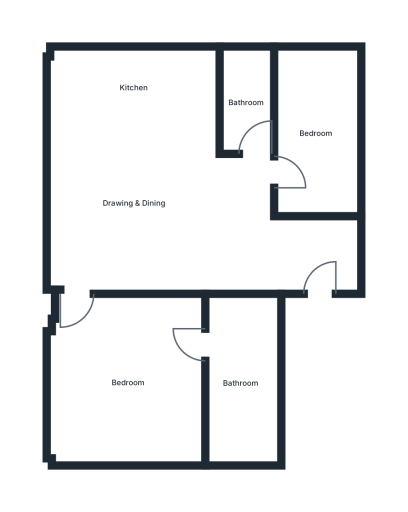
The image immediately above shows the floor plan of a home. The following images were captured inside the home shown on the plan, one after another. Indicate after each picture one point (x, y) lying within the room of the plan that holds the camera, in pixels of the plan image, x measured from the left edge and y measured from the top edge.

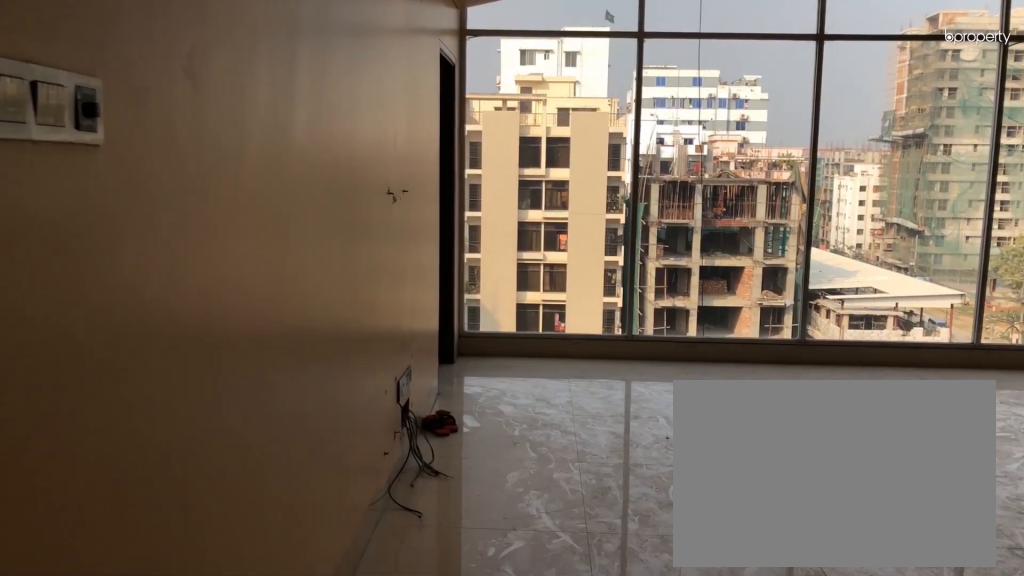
(274, 258)
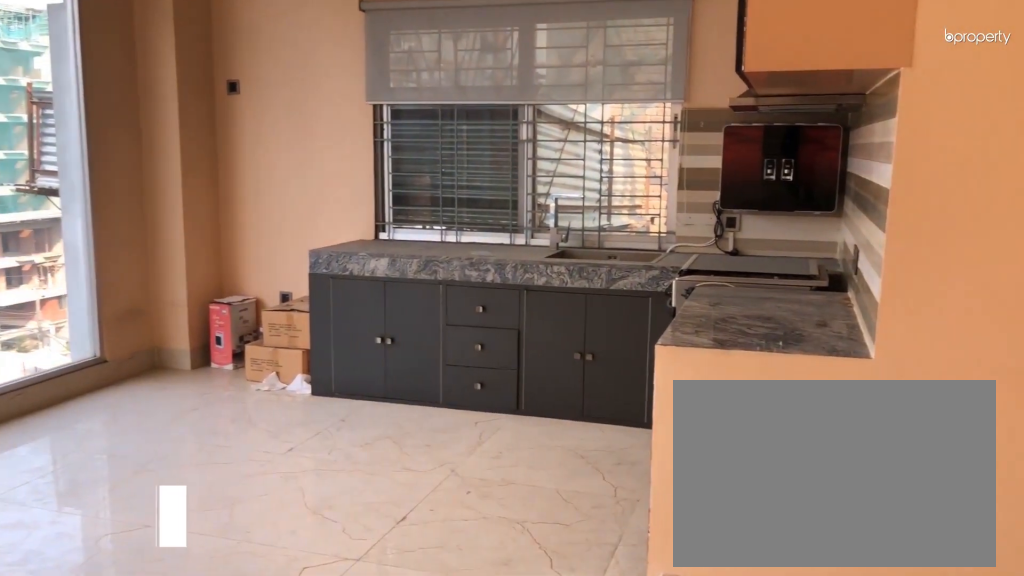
(134, 205)
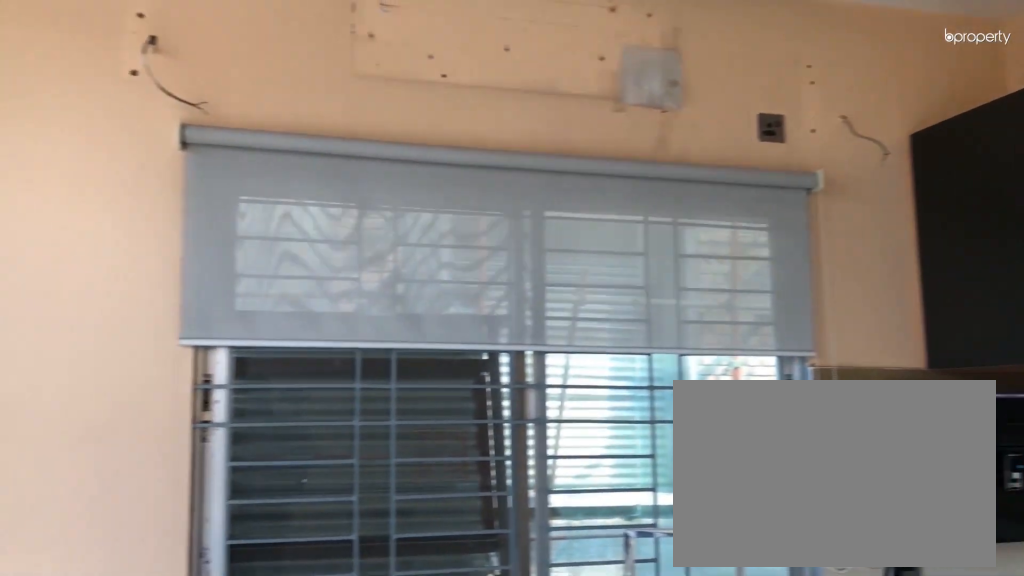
(134, 86)
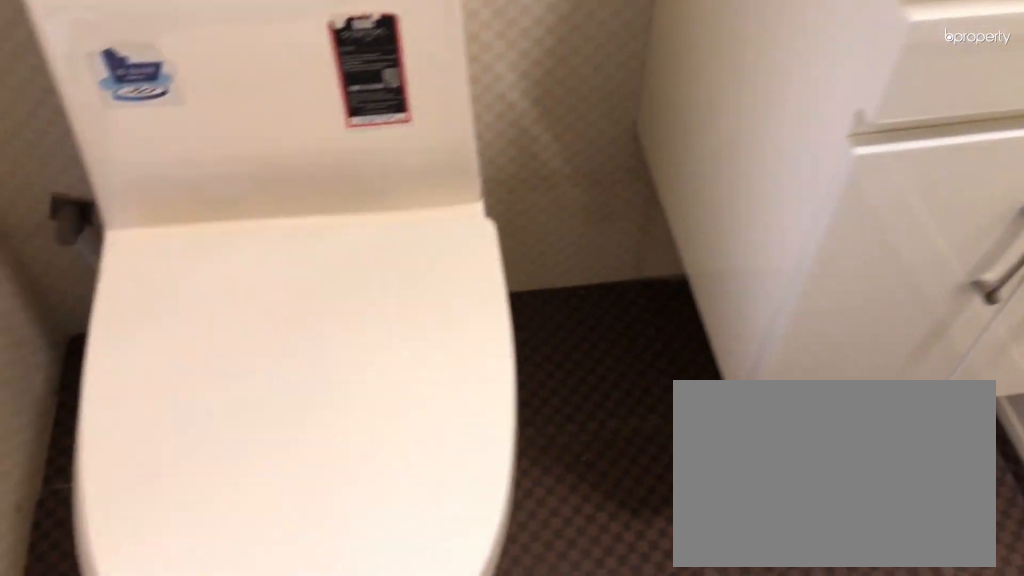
(247, 102)
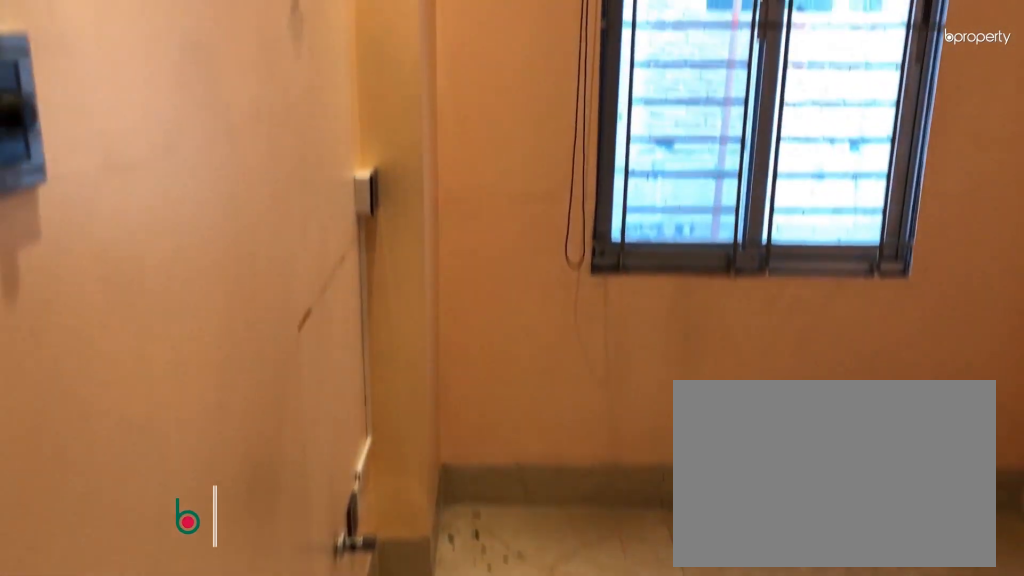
(318, 135)
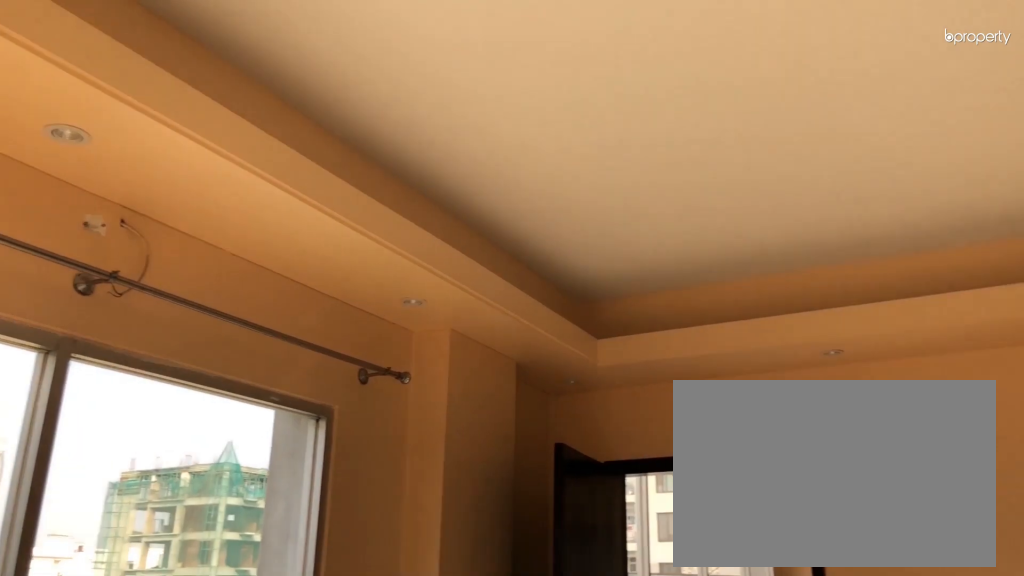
(130, 382)
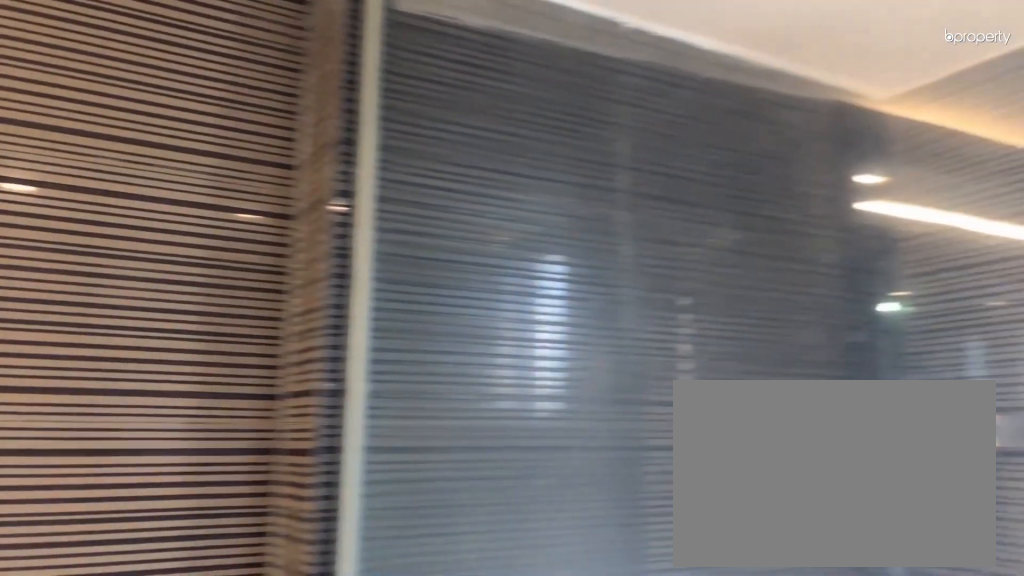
(243, 381)
